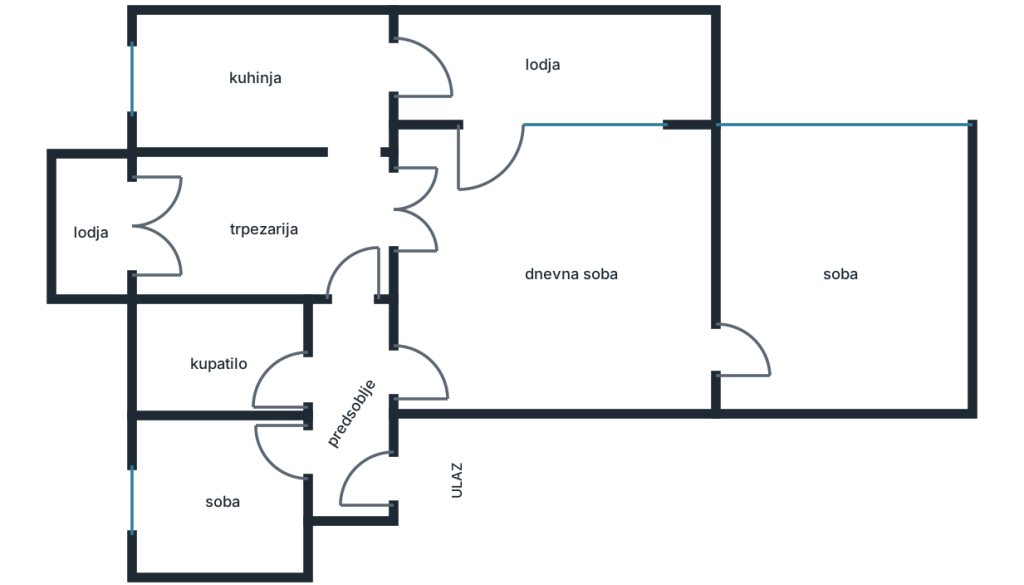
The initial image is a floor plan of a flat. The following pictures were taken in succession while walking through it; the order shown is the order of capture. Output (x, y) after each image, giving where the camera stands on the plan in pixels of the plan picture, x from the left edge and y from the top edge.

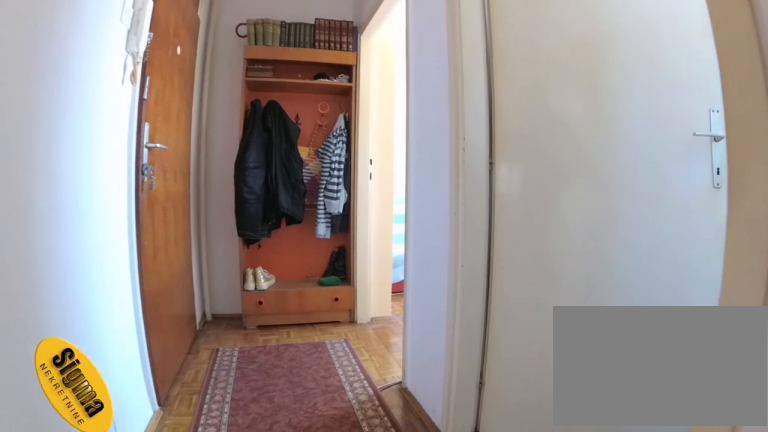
(348, 295)
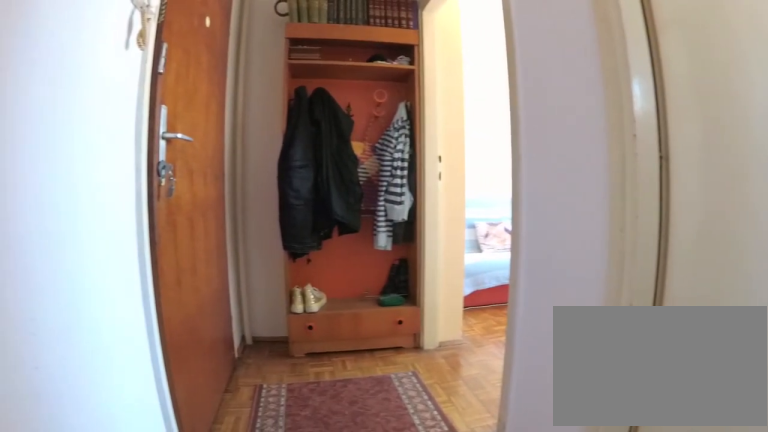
(348, 331)
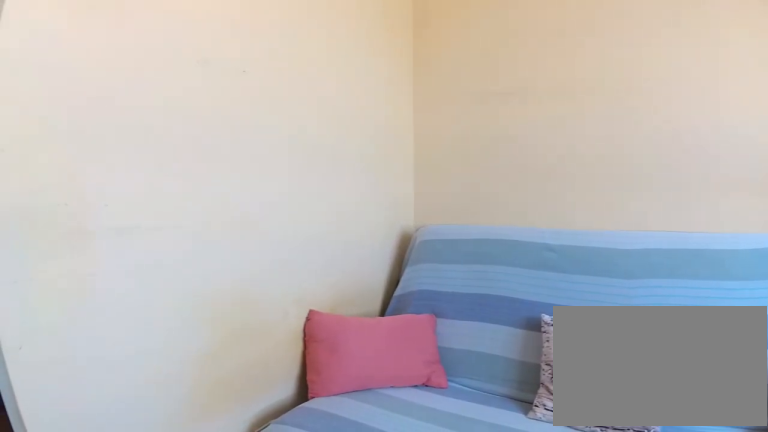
(183, 447)
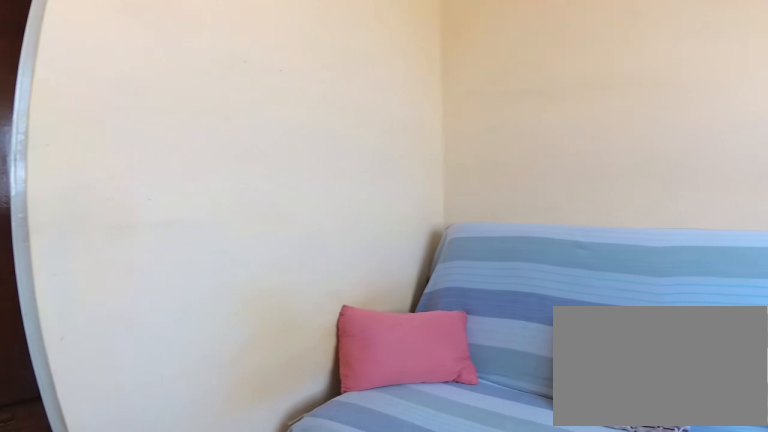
(179, 447)
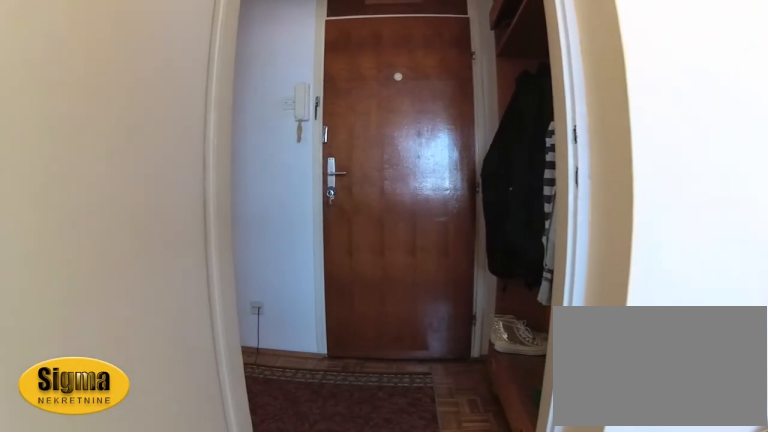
(166, 464)
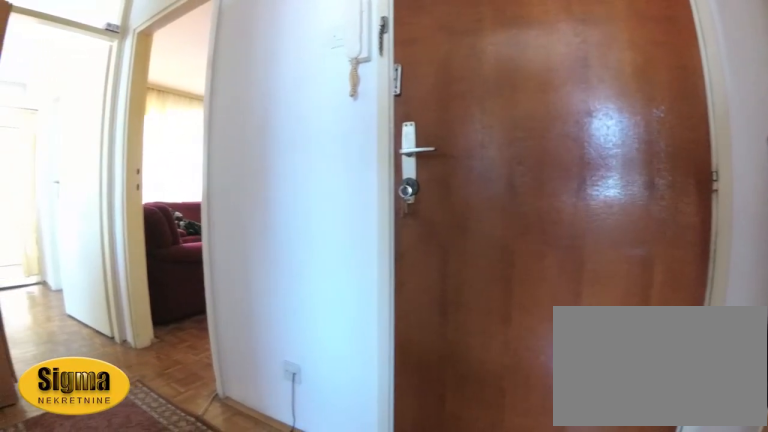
(313, 477)
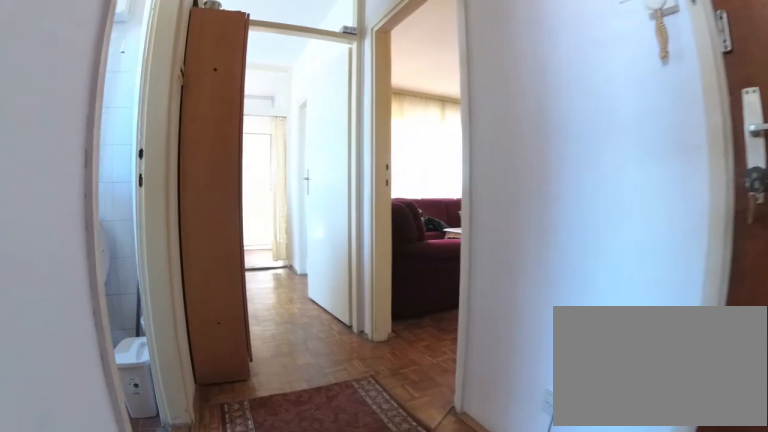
(353, 485)
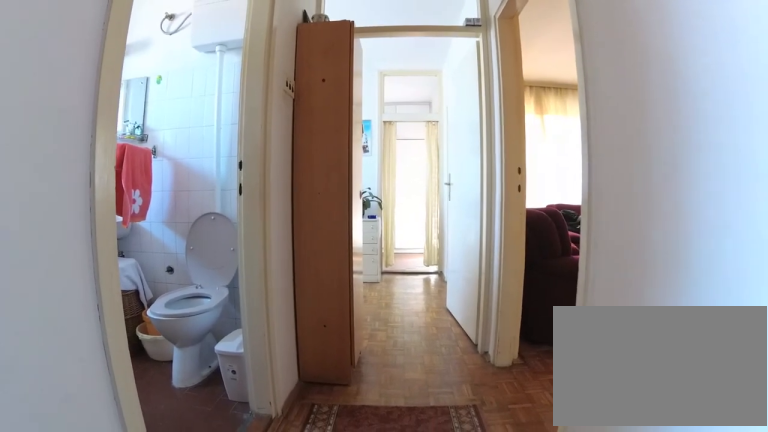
(351, 478)
